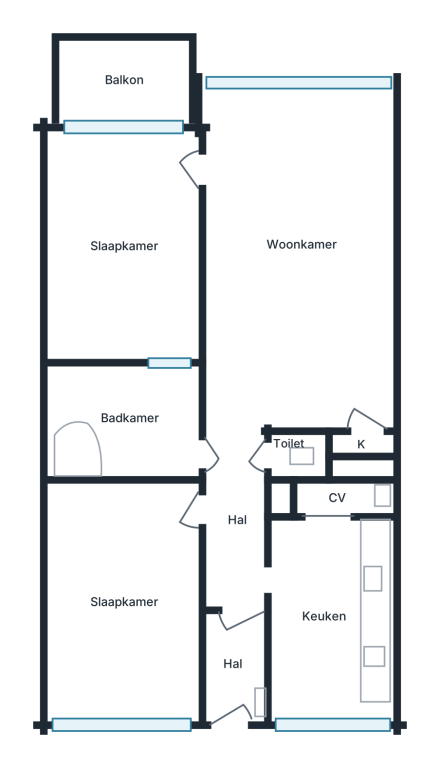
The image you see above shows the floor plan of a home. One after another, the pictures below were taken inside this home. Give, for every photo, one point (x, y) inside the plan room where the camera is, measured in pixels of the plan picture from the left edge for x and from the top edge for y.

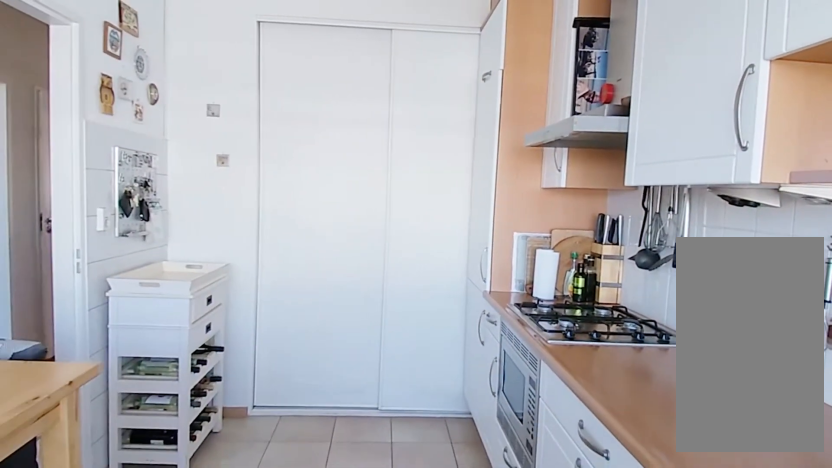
(316, 624)
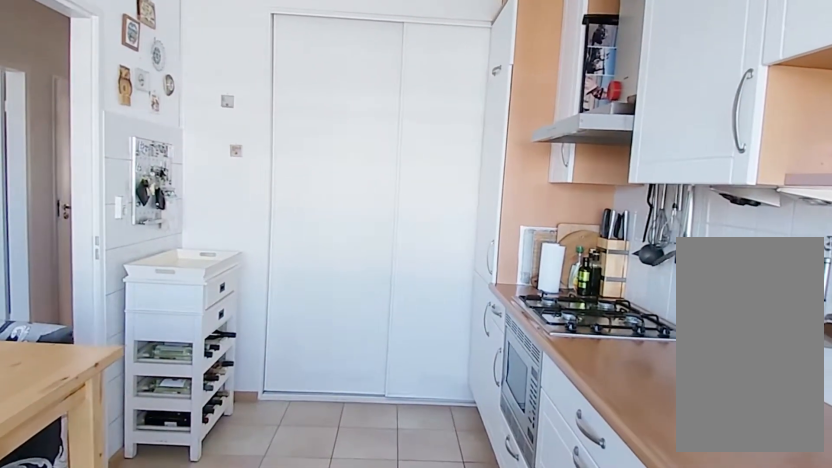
(316, 624)
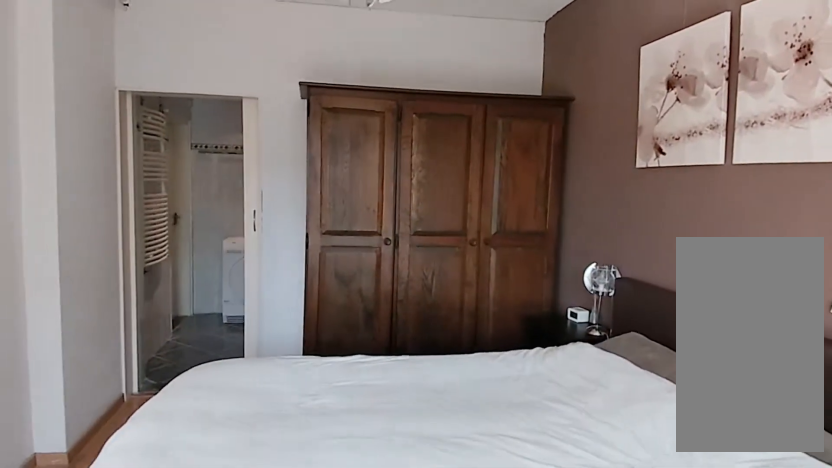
(123, 245)
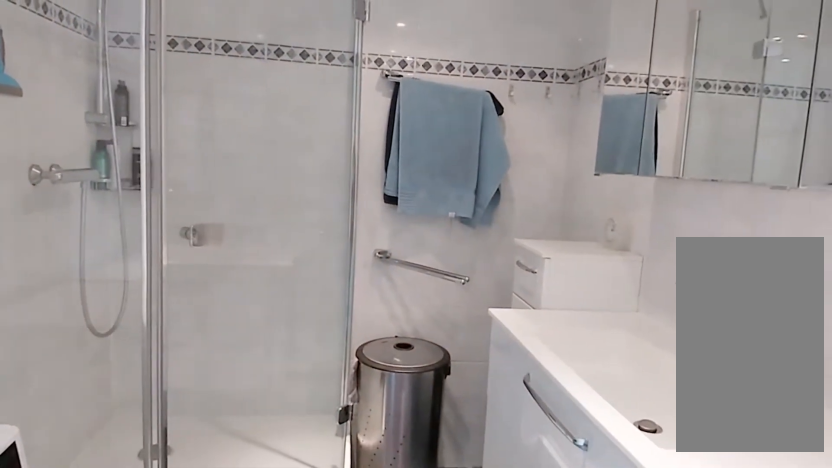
(129, 423)
